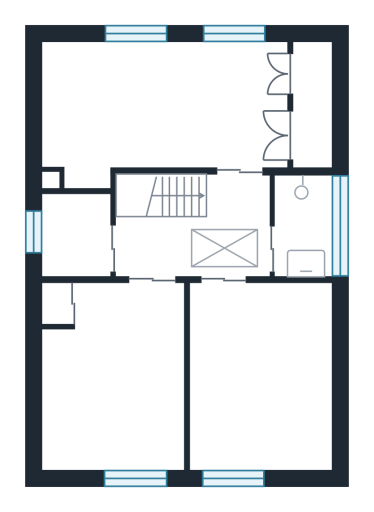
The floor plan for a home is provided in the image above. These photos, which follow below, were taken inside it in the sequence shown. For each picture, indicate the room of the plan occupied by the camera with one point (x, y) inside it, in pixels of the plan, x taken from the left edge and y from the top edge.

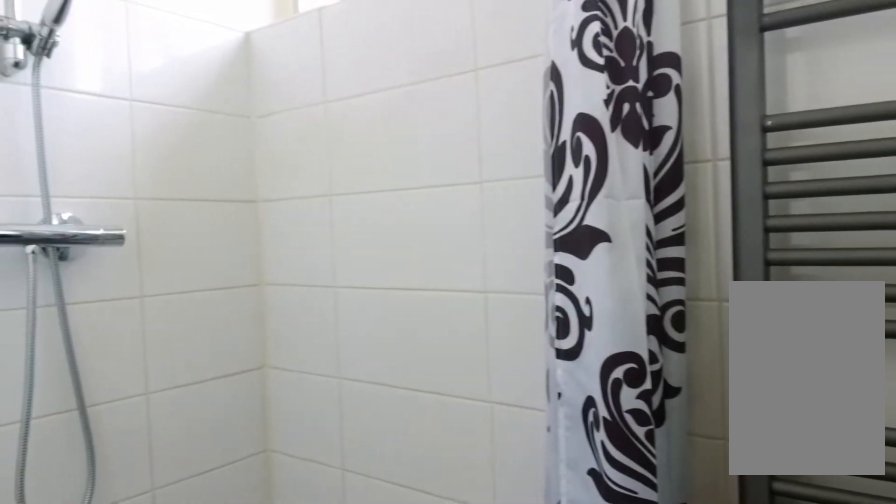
(301, 219)
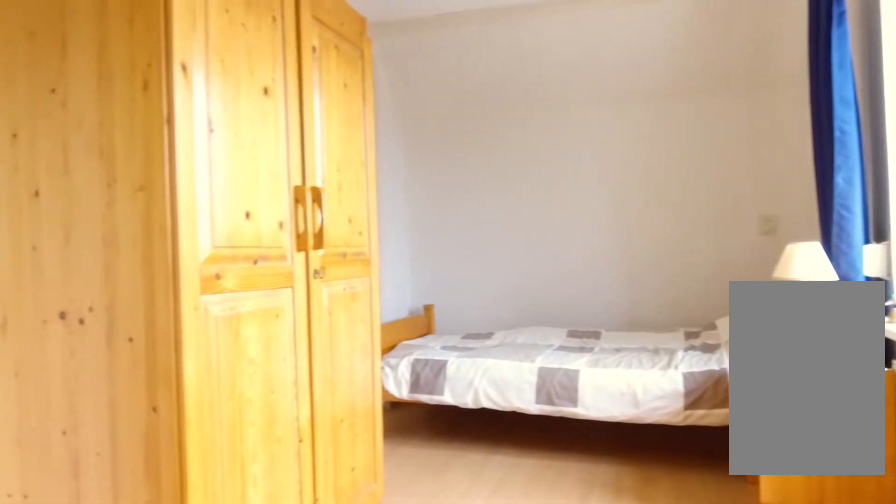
(160, 109)
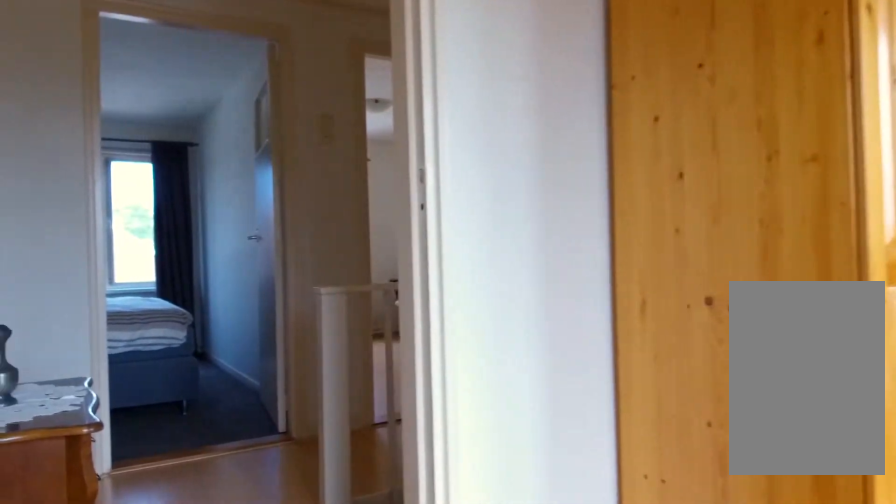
(160, 109)
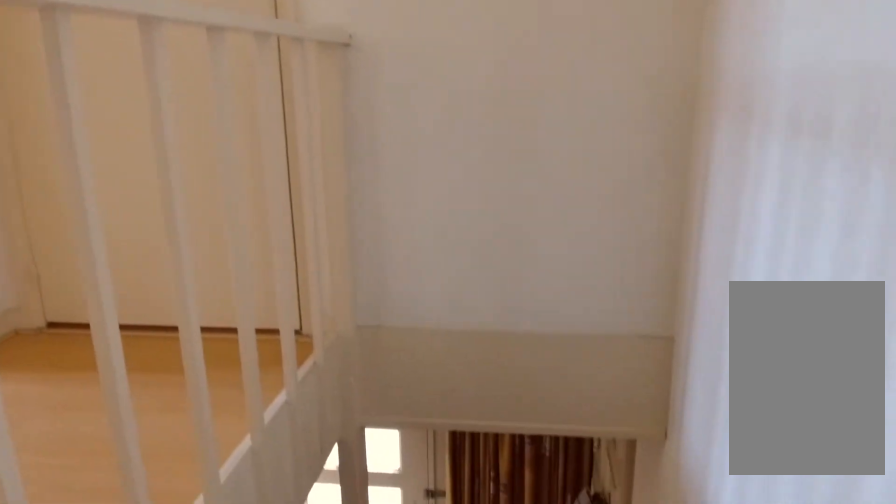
(193, 227)
